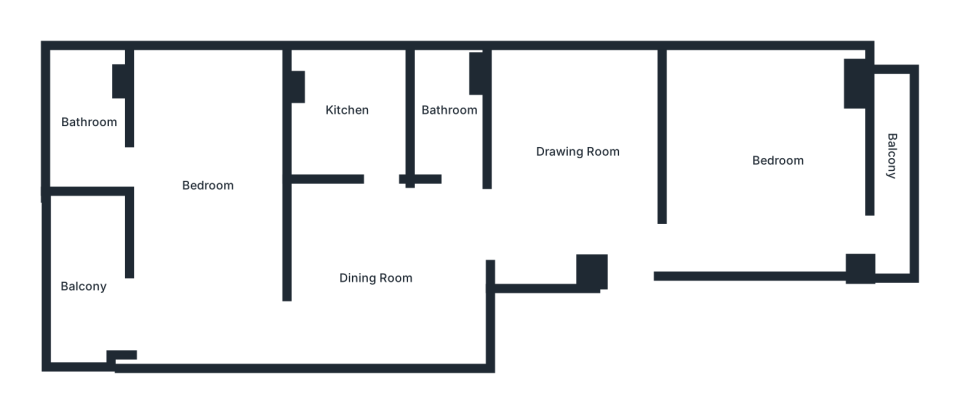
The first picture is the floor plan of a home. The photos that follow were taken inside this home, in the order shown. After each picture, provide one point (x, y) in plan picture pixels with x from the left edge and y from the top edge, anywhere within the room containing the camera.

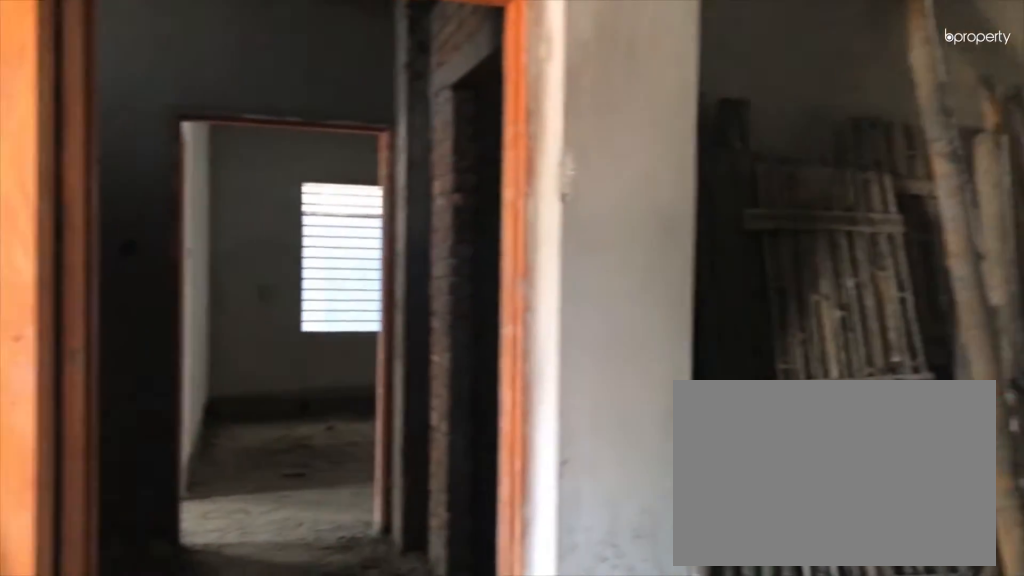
(566, 166)
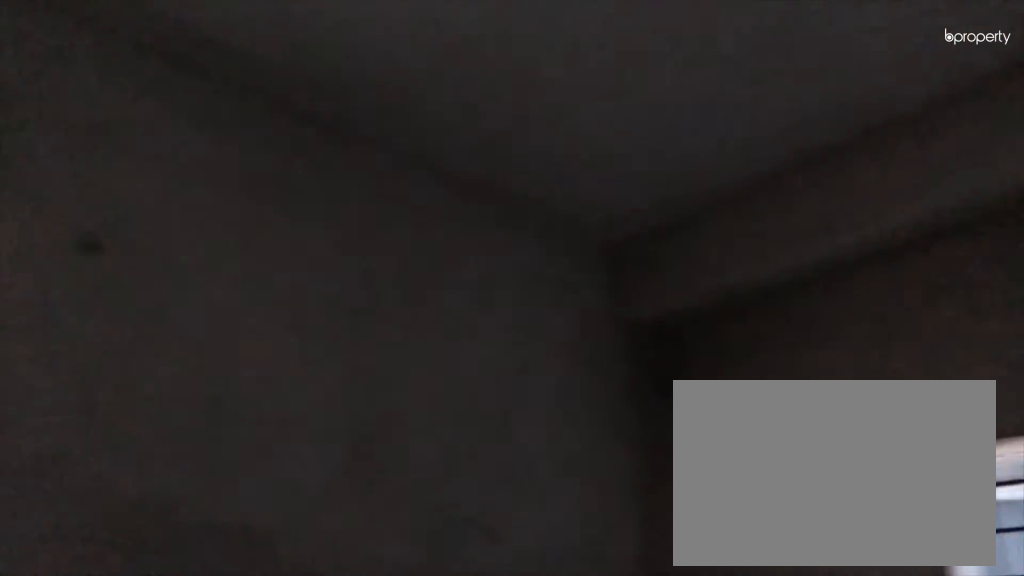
(566, 166)
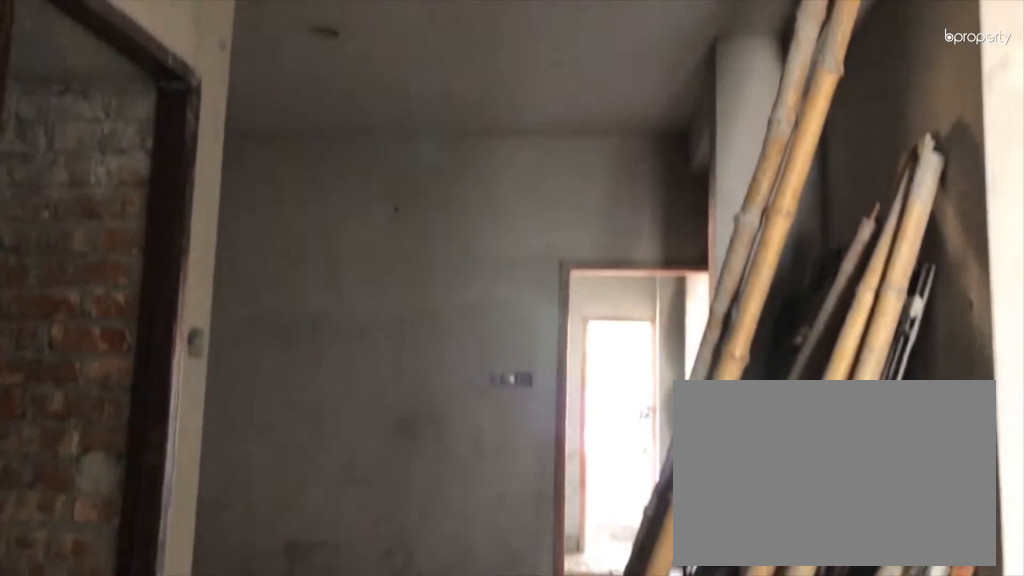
(381, 279)
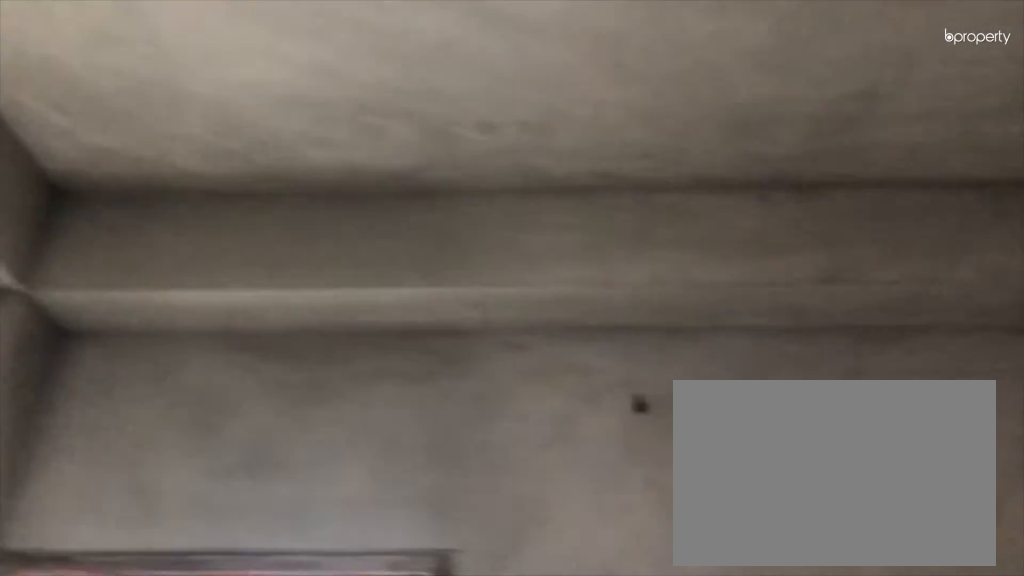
(381, 279)
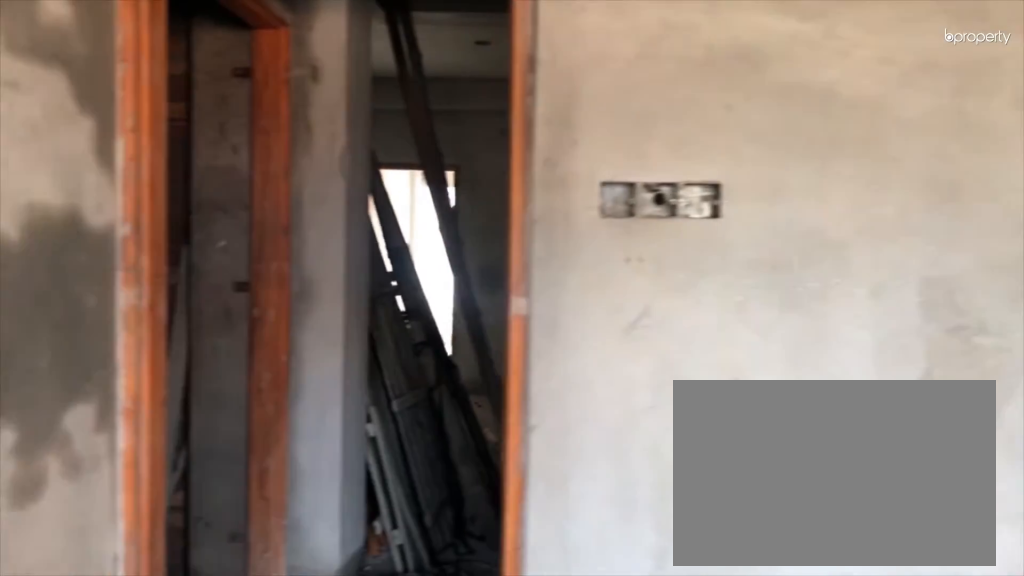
(762, 165)
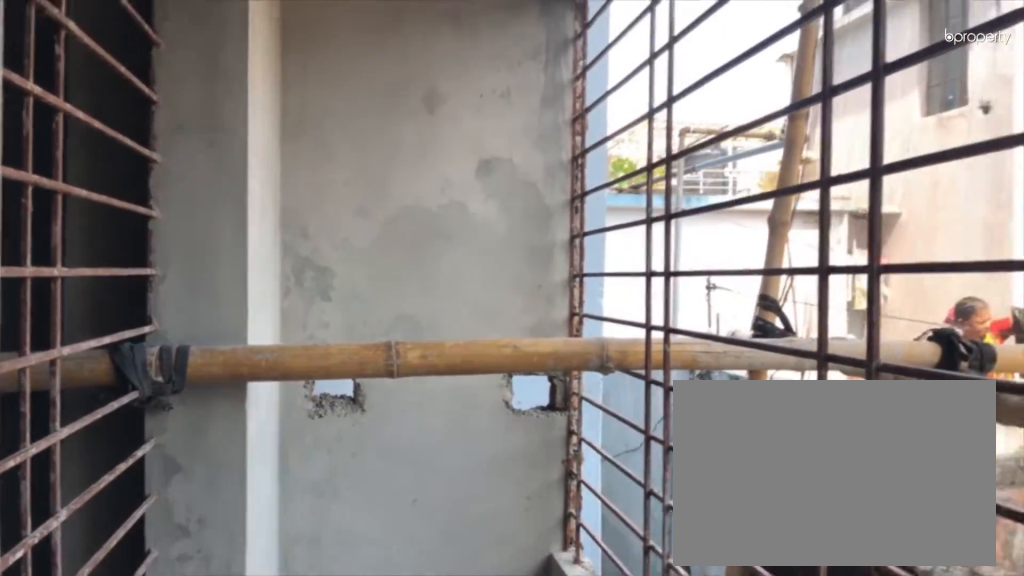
(892, 209)
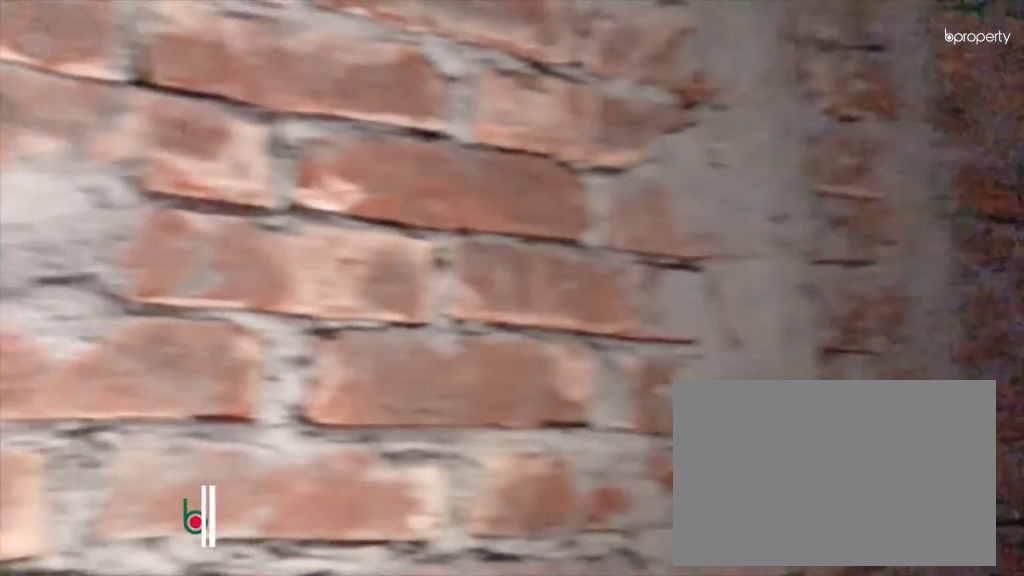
(448, 116)
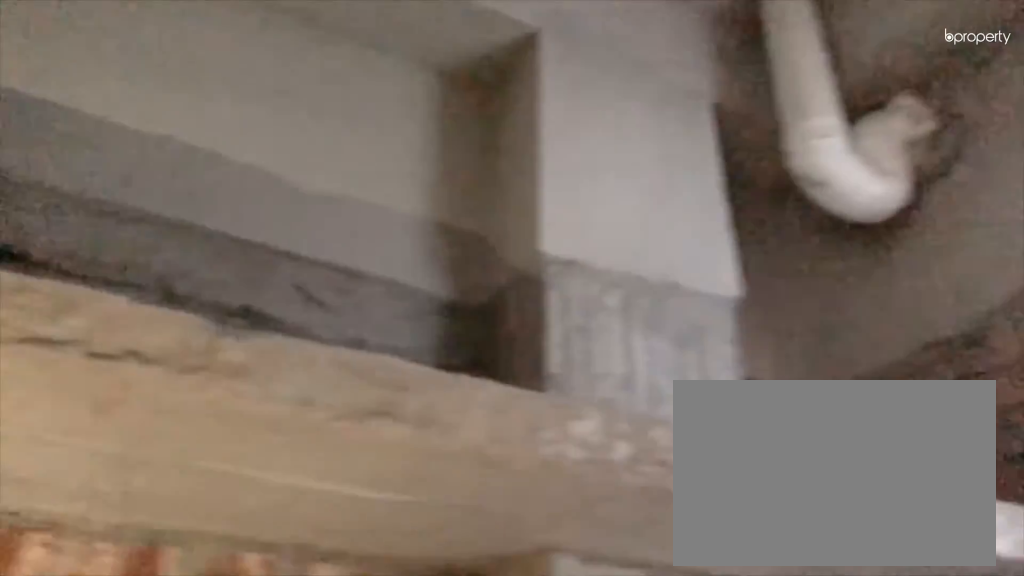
(348, 112)
